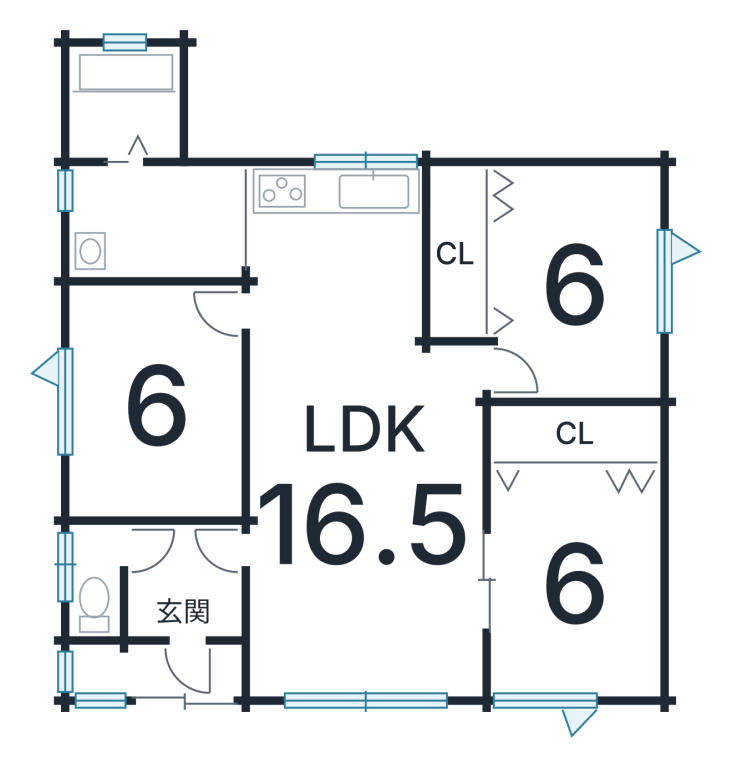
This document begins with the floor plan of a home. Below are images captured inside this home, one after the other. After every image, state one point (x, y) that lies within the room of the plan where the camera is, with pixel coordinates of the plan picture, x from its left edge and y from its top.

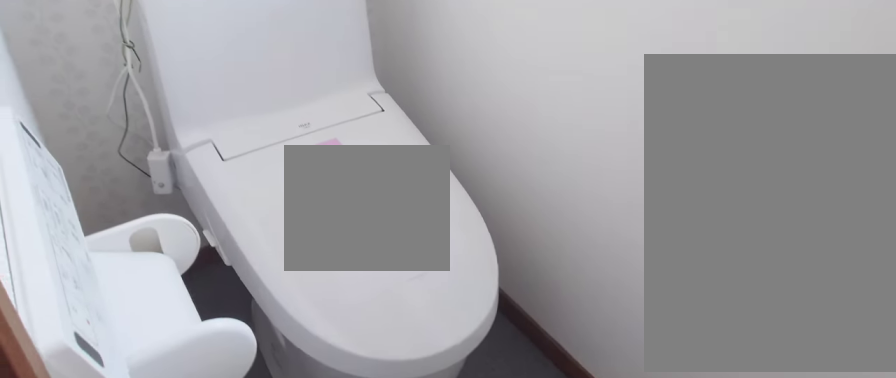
(104, 589)
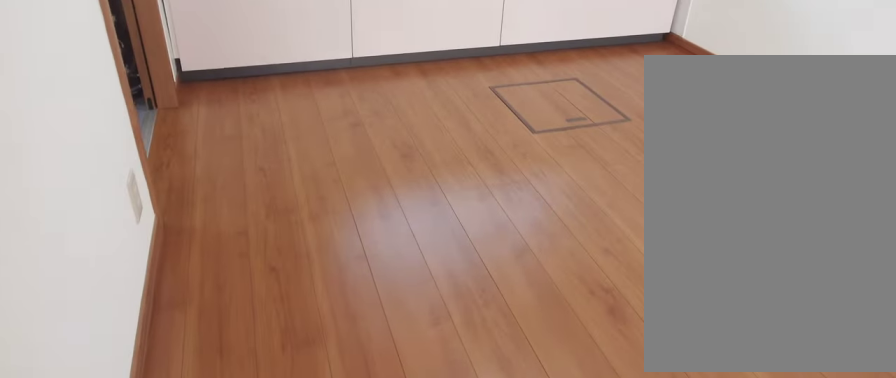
(340, 282)
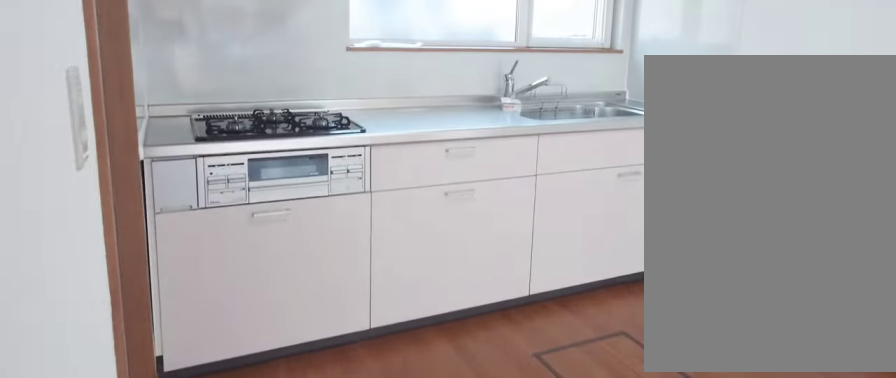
(340, 282)
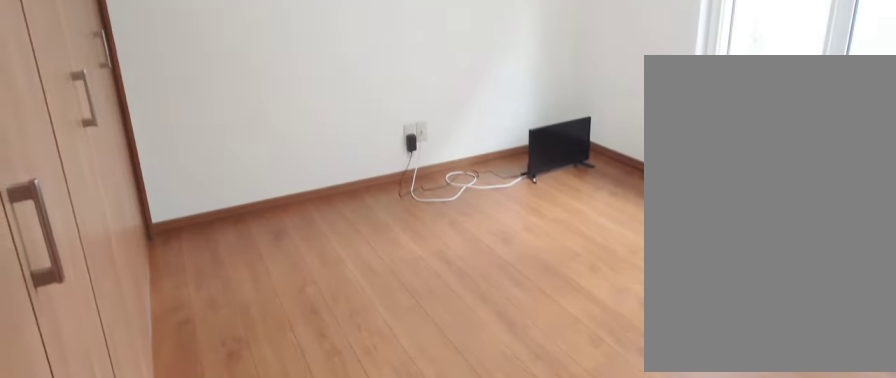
(566, 303)
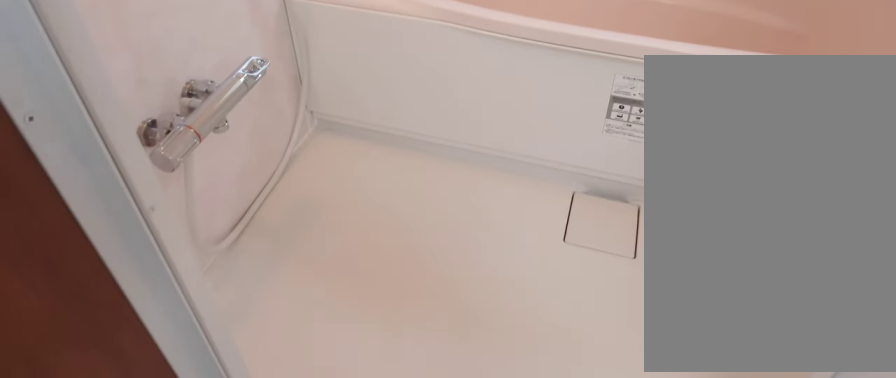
(128, 106)
